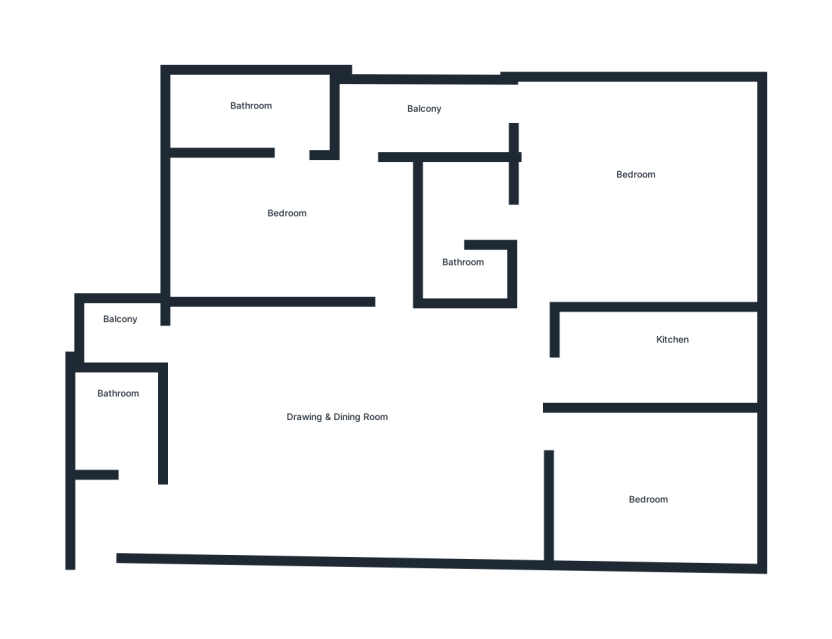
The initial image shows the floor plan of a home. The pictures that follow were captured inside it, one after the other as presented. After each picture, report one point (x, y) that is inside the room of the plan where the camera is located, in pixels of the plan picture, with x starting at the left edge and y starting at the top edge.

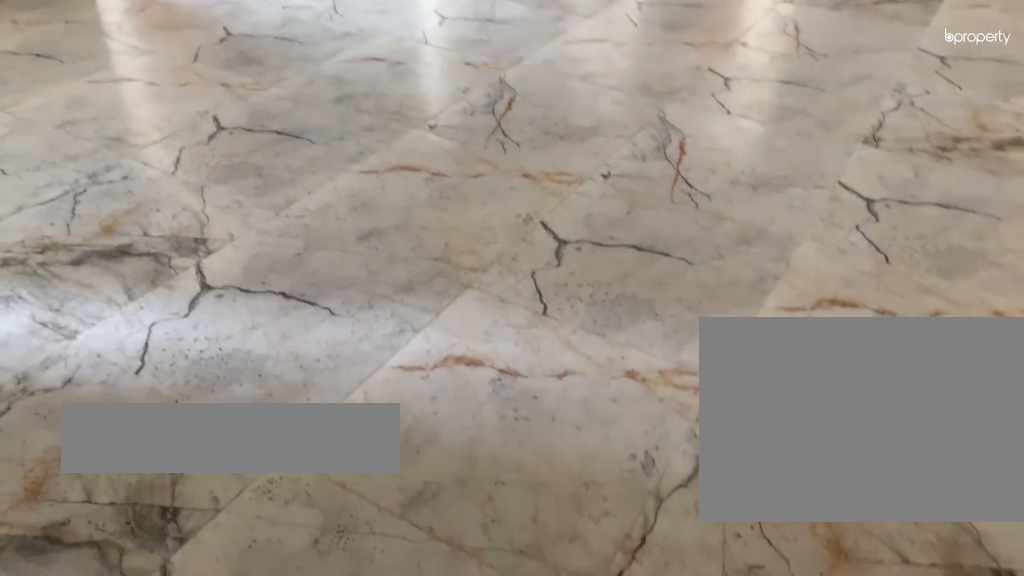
(346, 420)
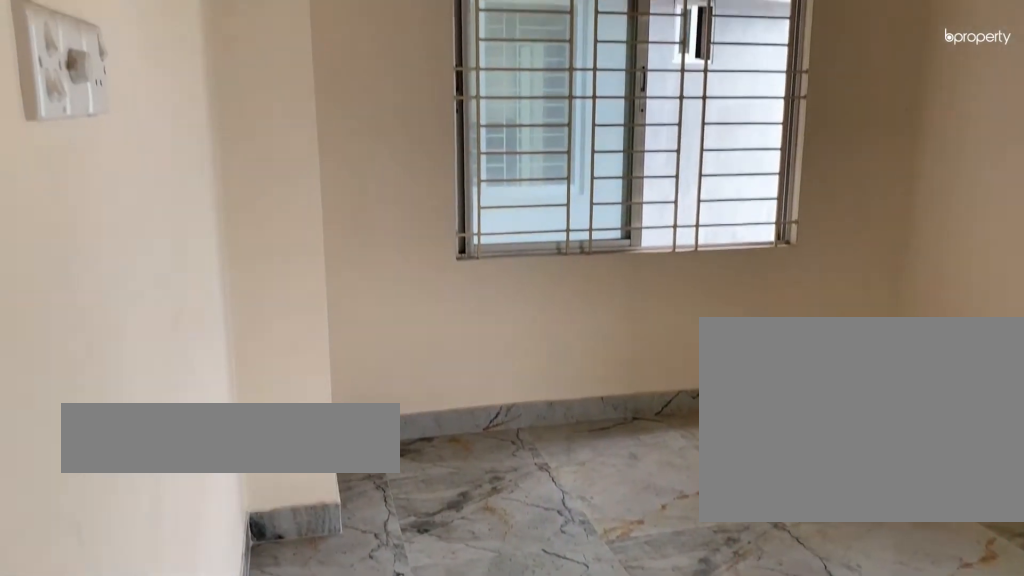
(286, 219)
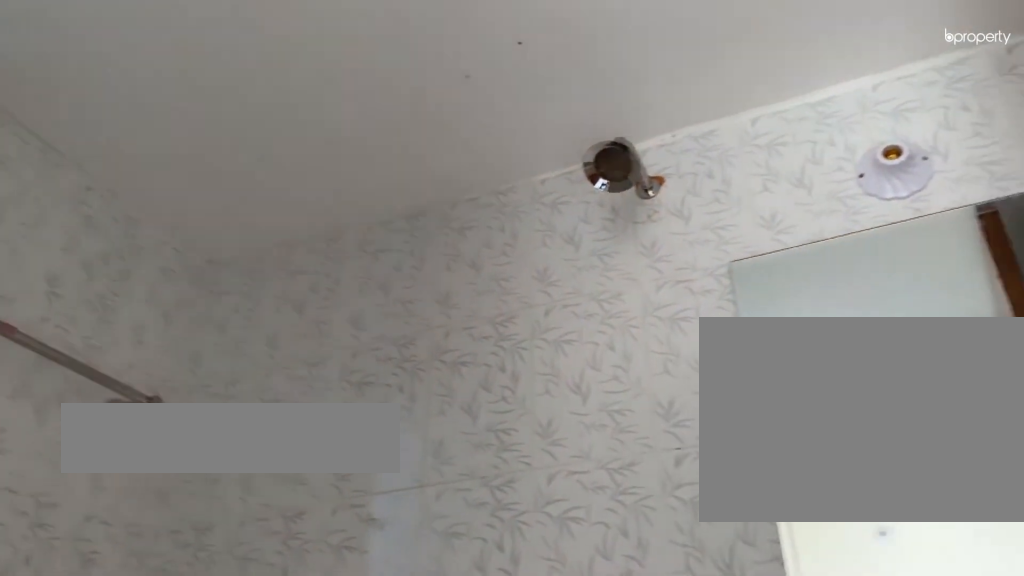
(263, 107)
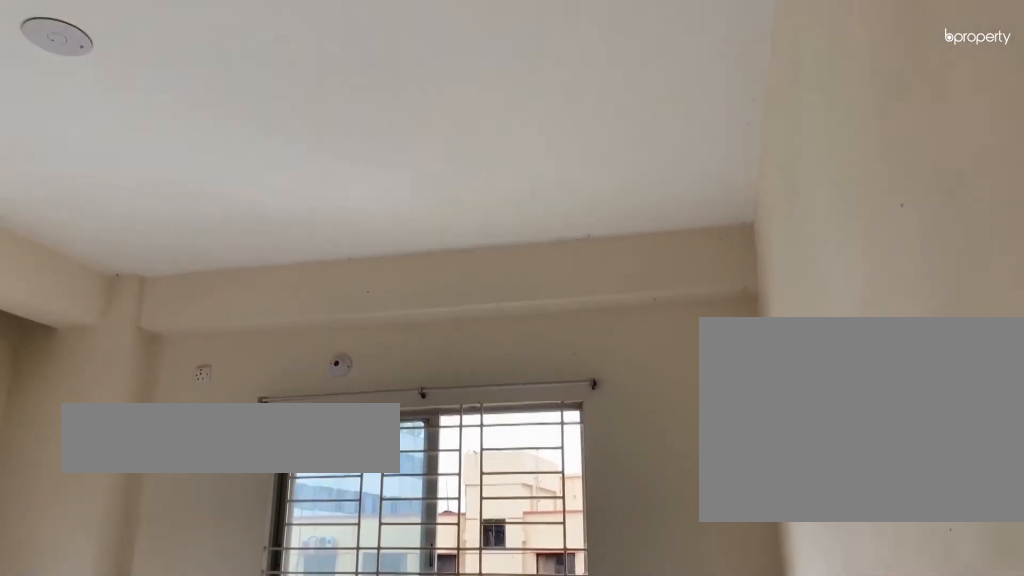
(609, 202)
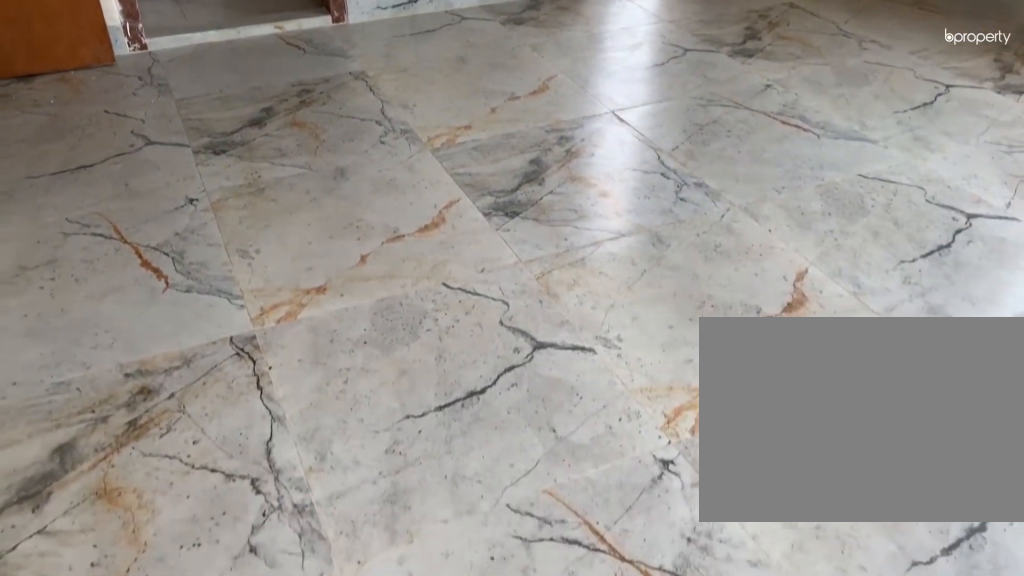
(596, 212)
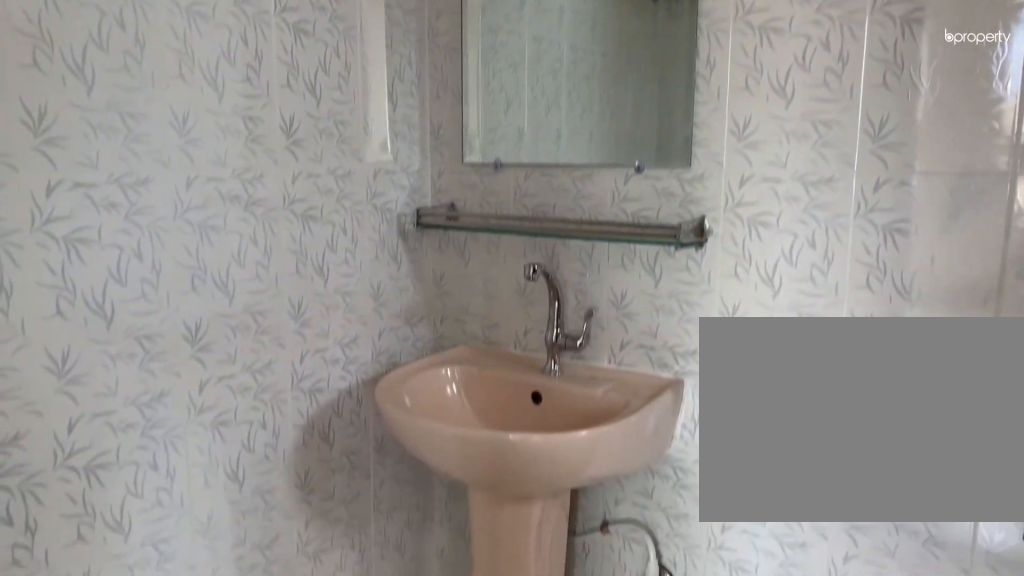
(463, 228)
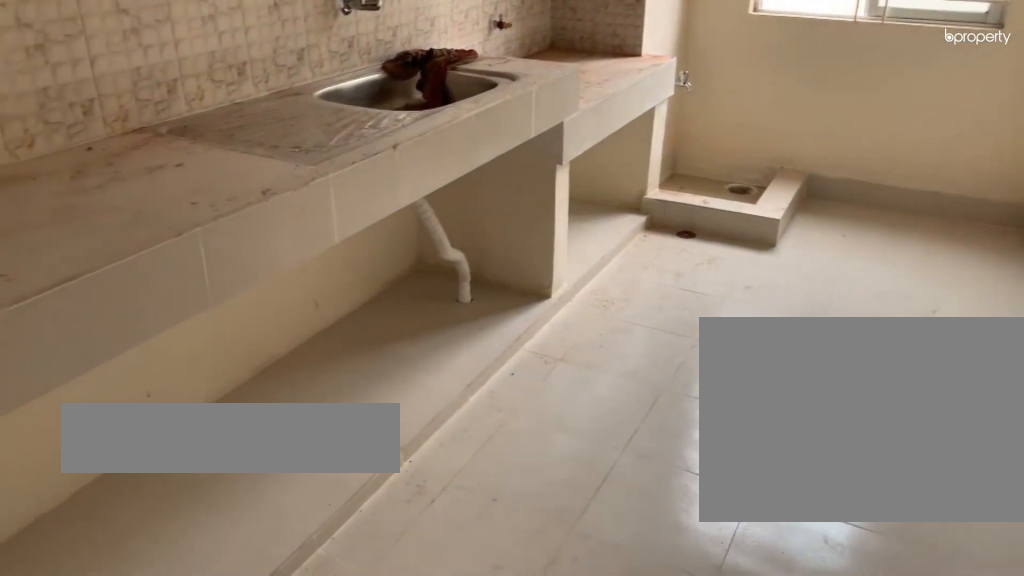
(637, 369)
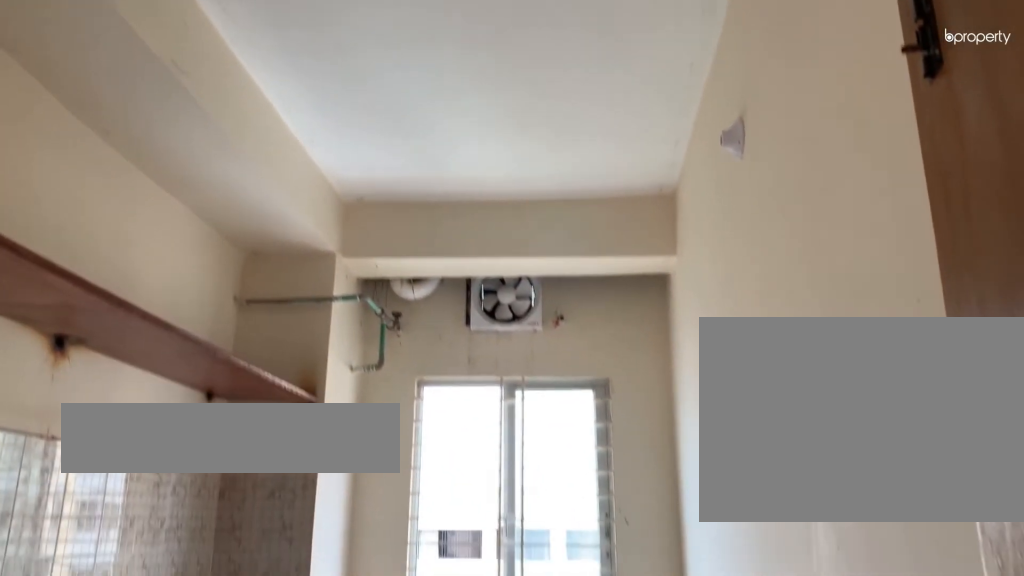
(637, 369)
